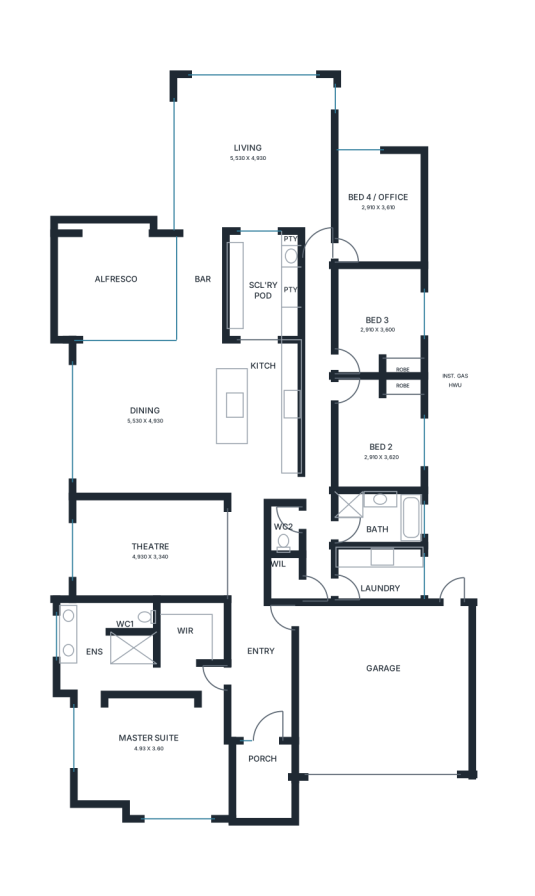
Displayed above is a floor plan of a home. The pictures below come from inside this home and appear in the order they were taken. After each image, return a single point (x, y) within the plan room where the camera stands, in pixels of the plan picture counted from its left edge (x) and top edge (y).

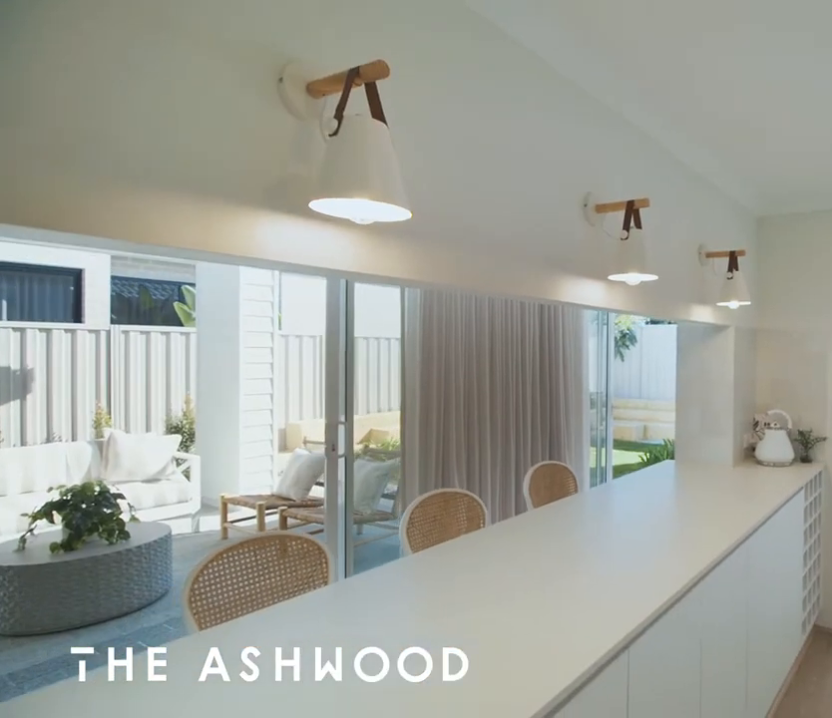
(238, 284)
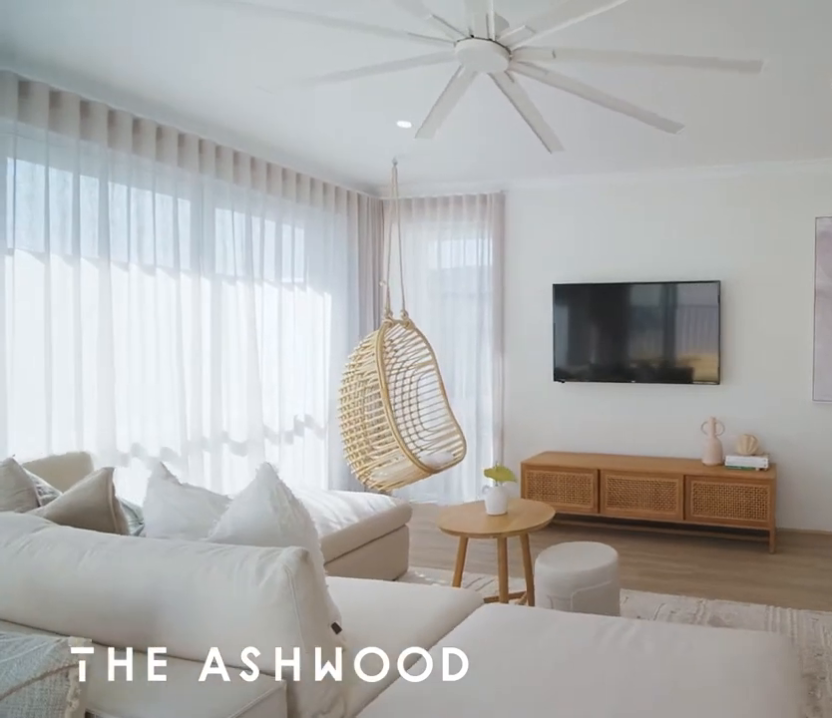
(254, 153)
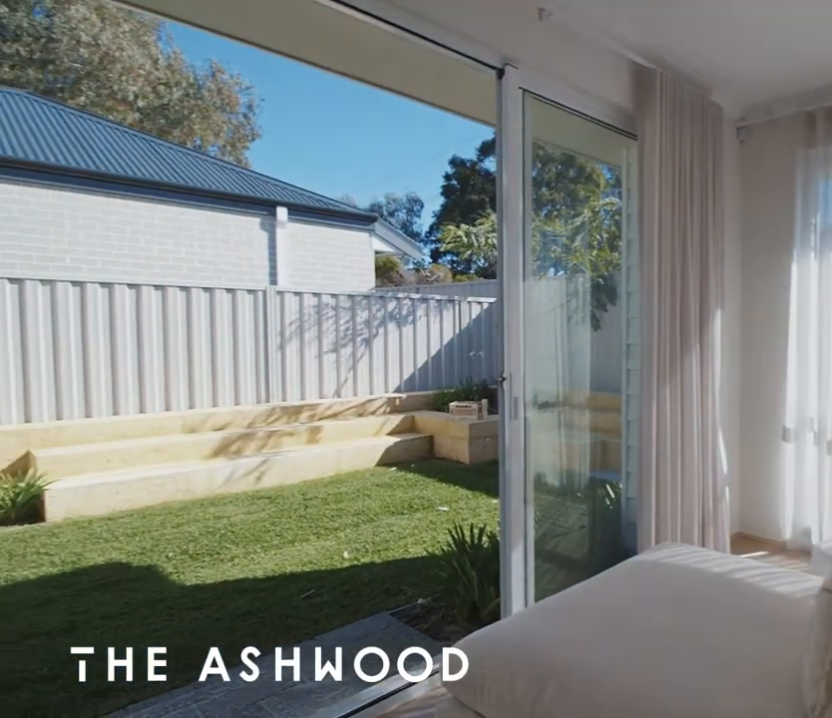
(254, 153)
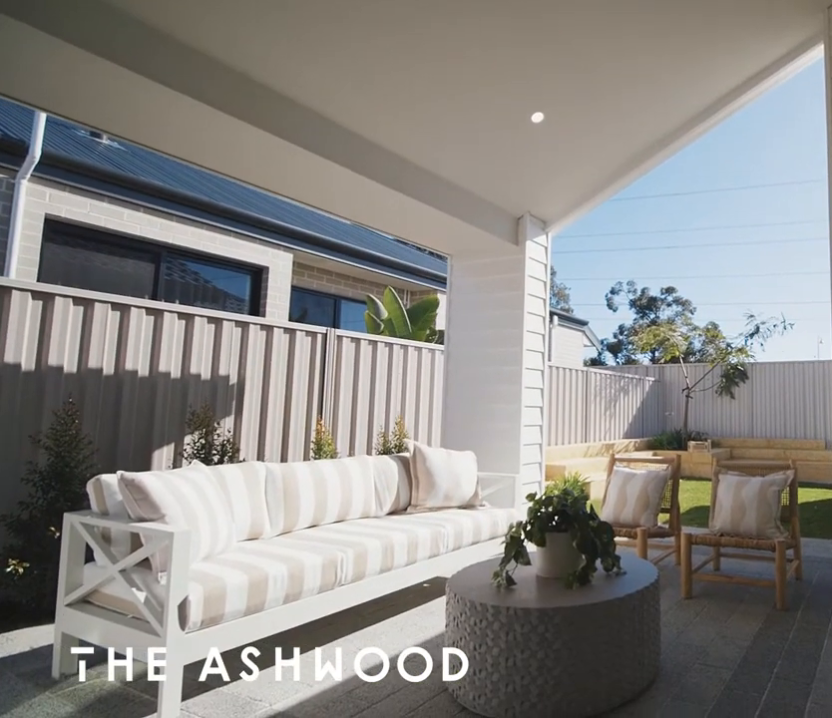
(112, 280)
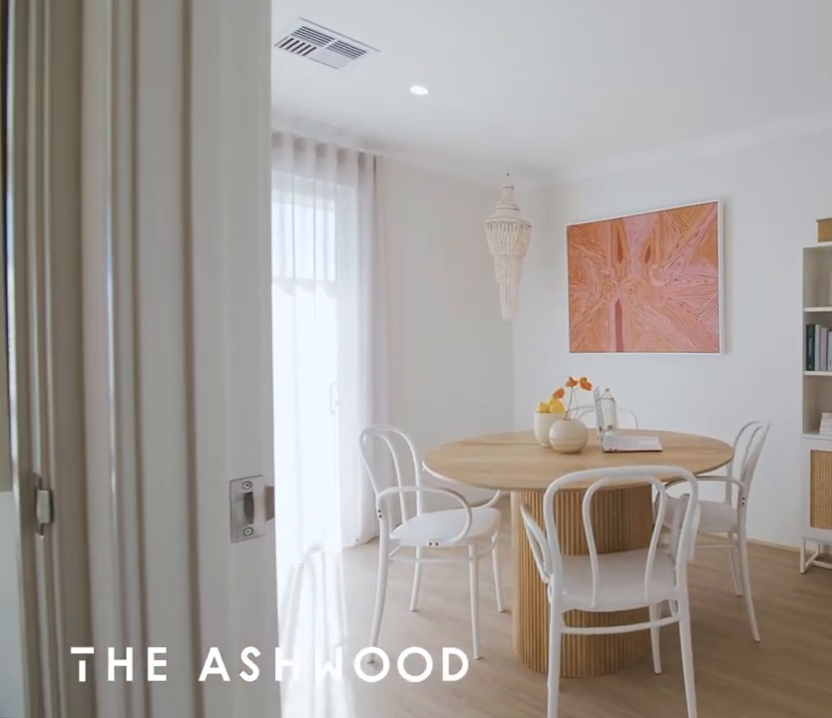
(377, 208)
